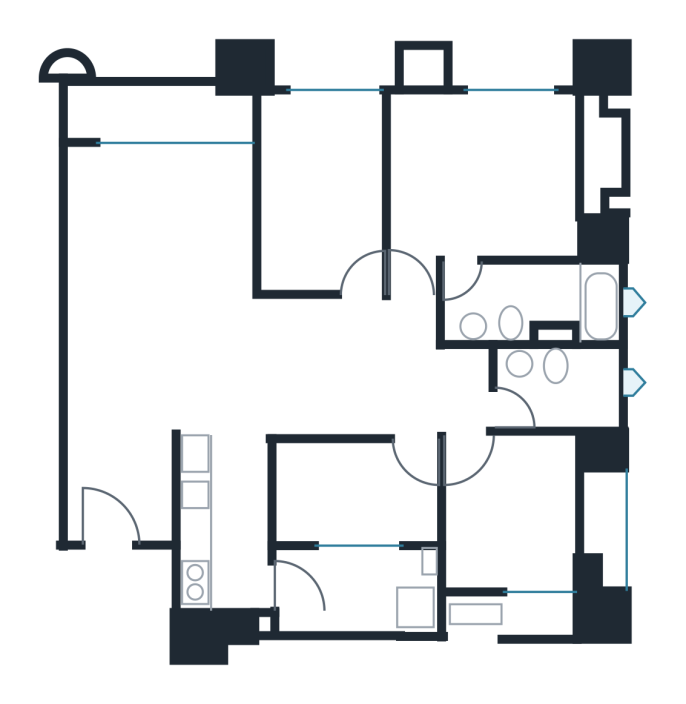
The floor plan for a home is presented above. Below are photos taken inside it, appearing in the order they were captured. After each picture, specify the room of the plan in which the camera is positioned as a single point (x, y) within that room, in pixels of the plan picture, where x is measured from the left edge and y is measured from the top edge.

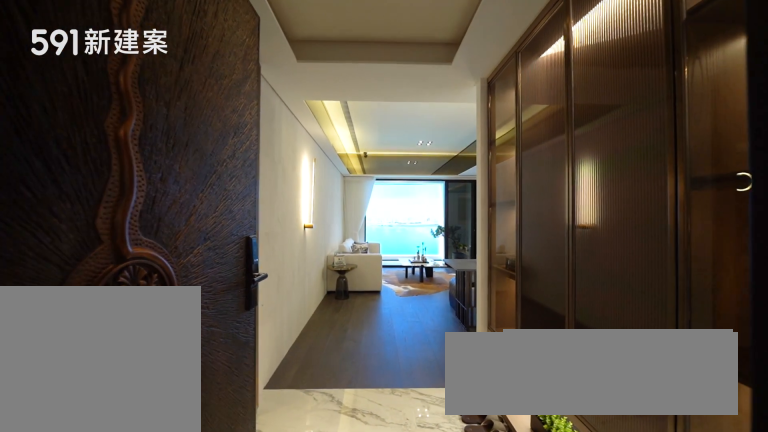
(121, 485)
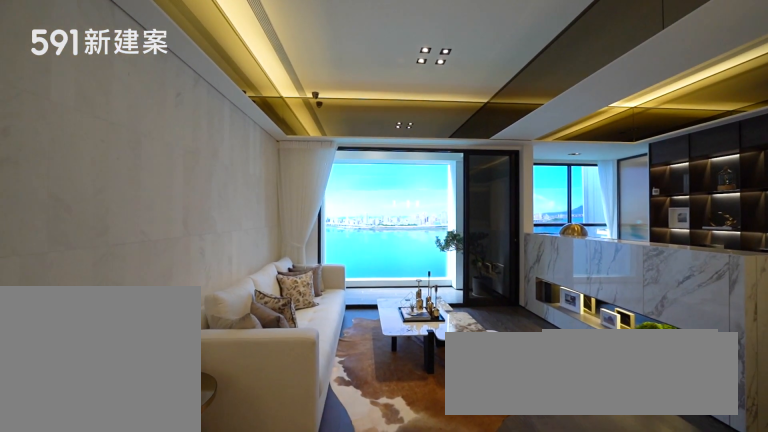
(159, 262)
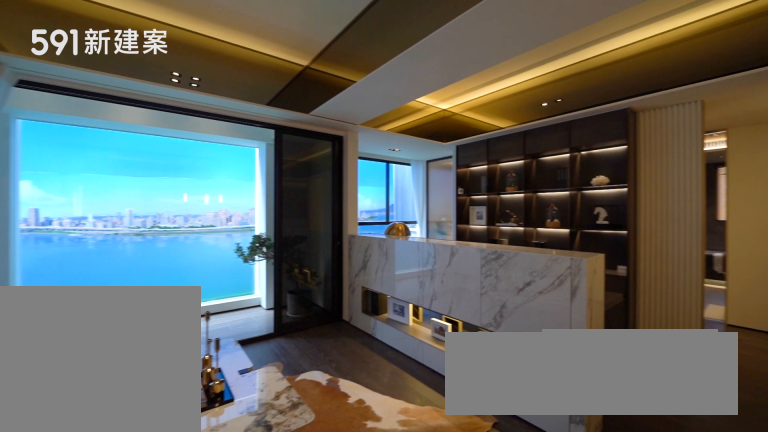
(159, 262)
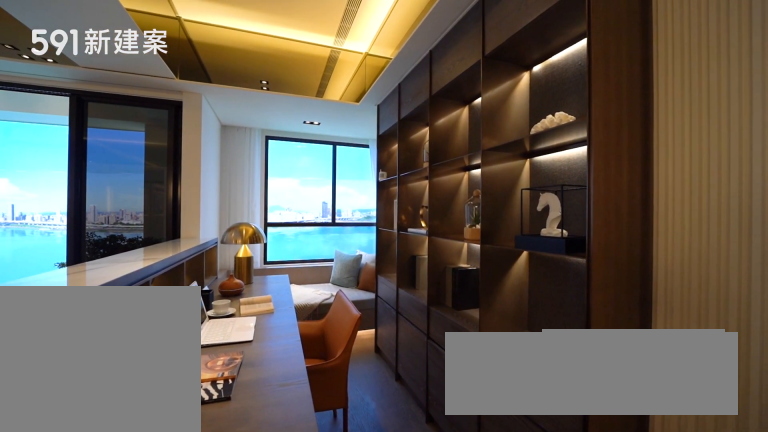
(321, 185)
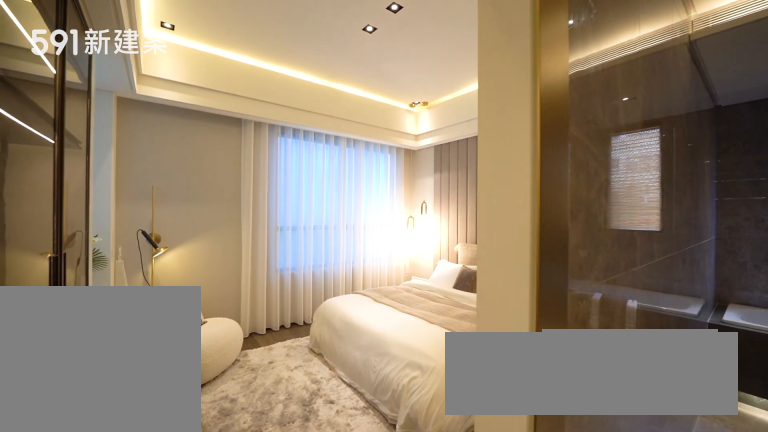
(486, 179)
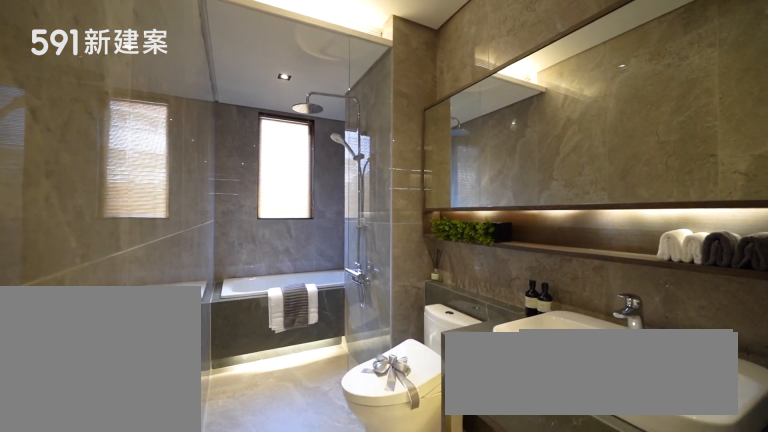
(543, 301)
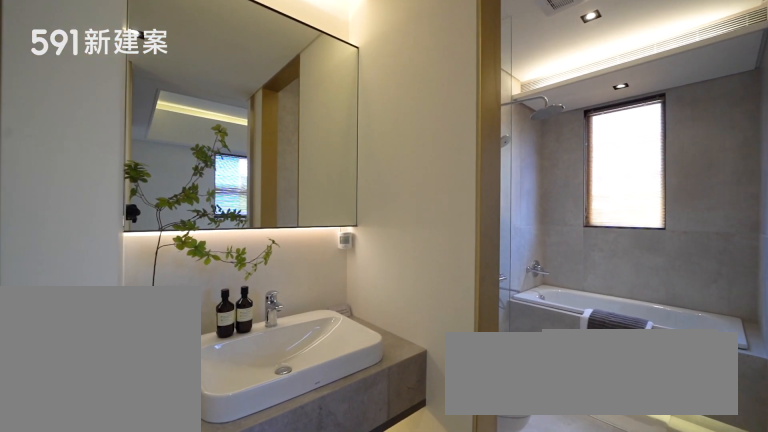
(565, 385)
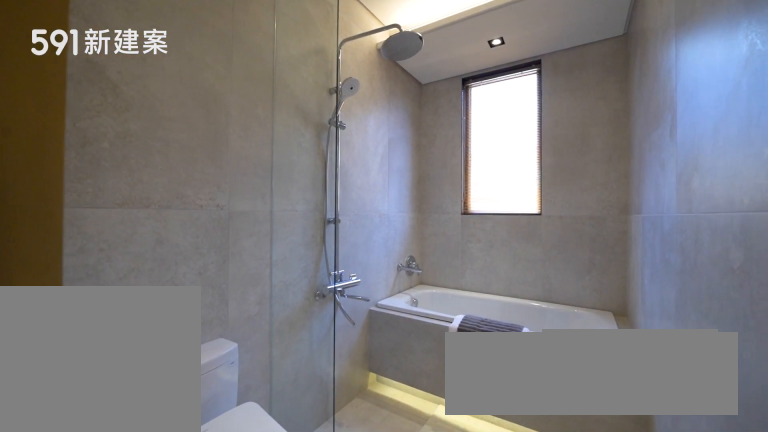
(565, 385)
